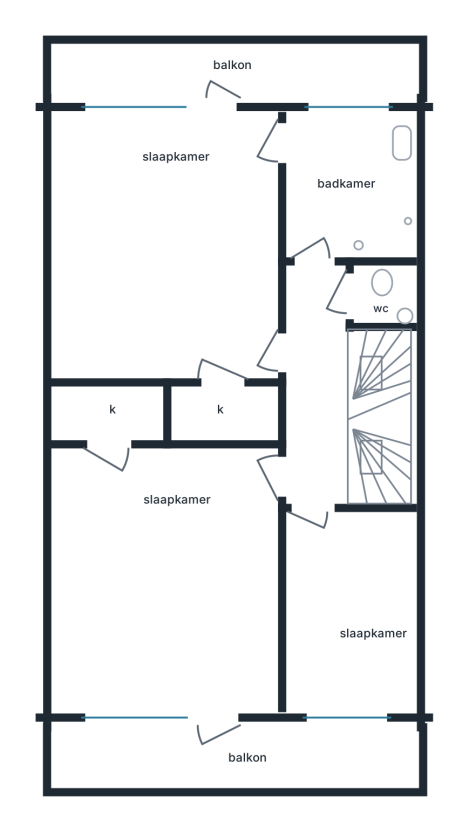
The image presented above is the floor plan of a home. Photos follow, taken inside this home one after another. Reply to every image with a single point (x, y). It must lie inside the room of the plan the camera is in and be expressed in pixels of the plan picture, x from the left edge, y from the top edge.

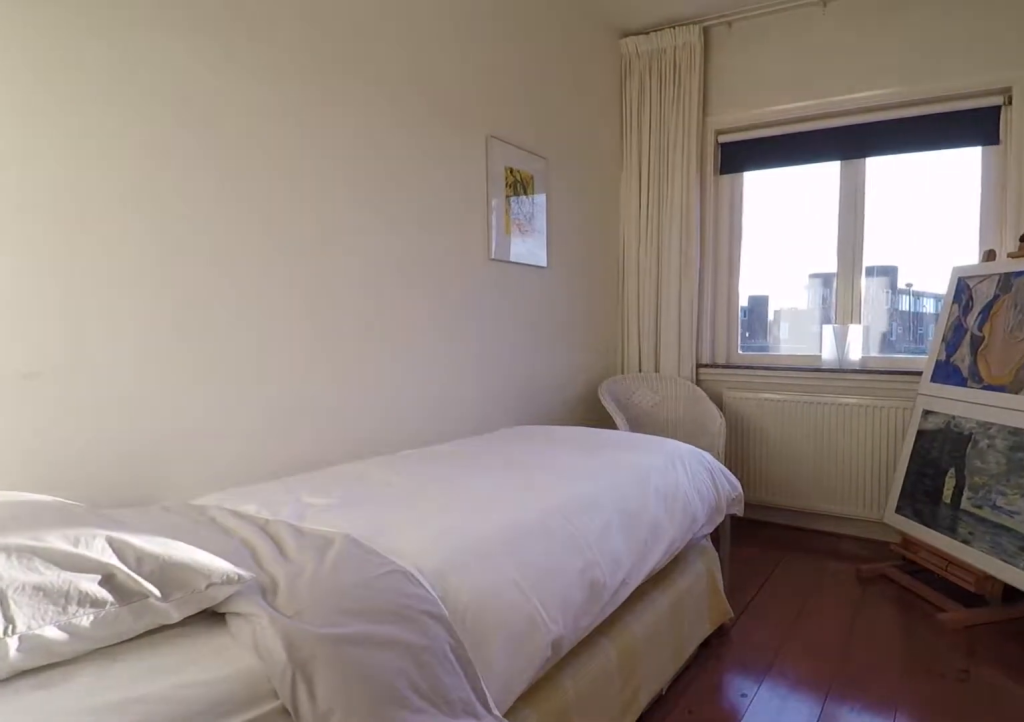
(347, 608)
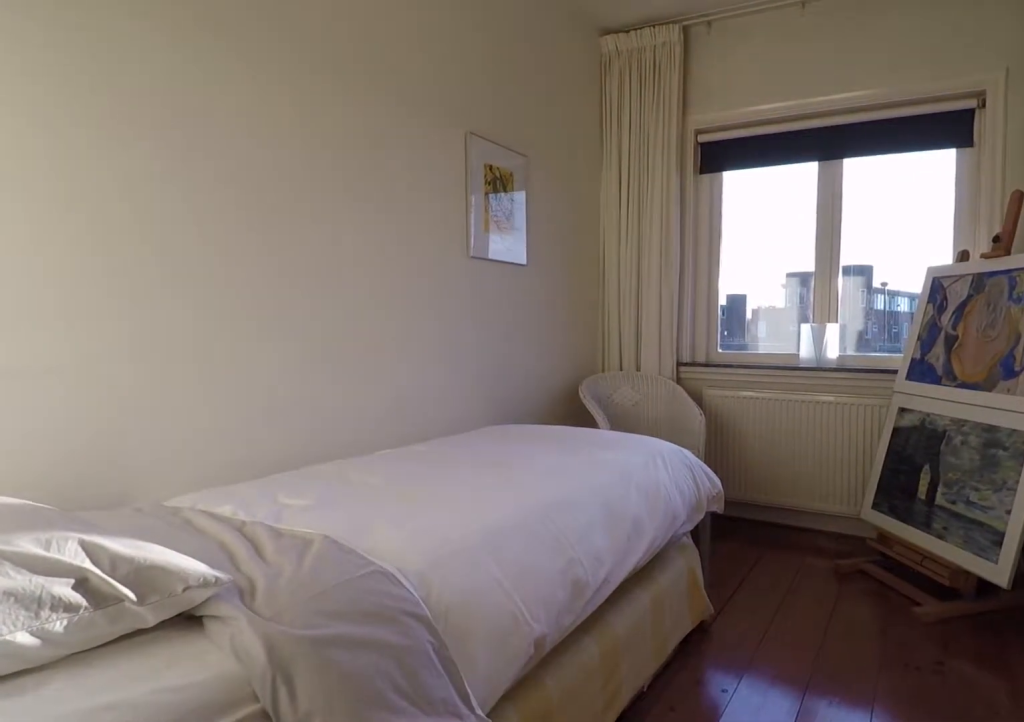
(347, 608)
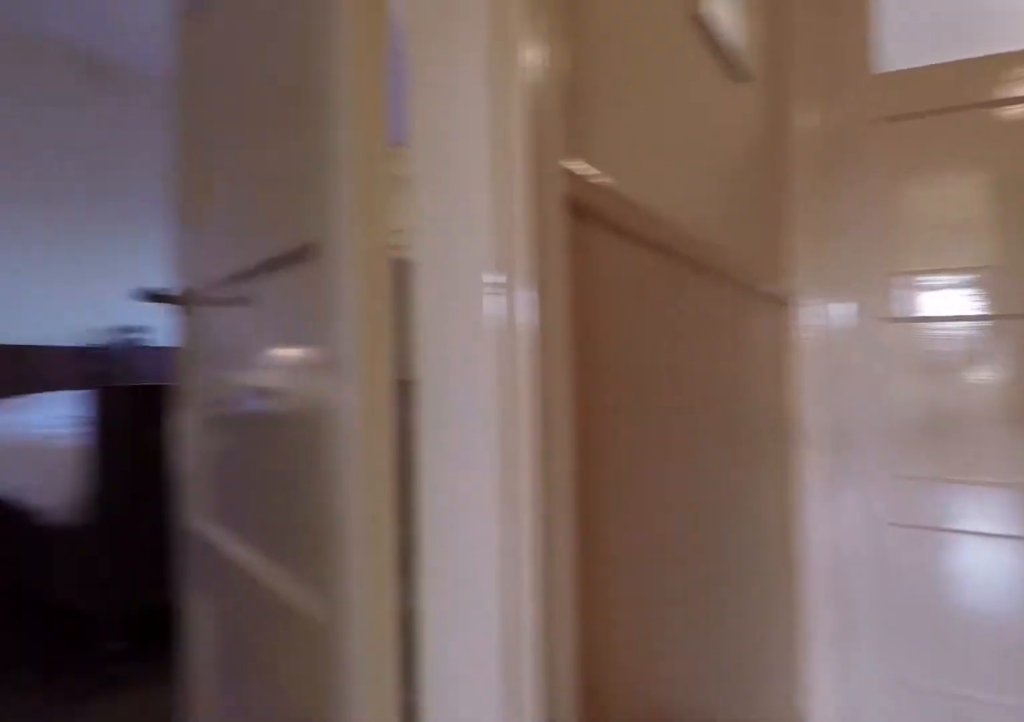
(317, 385)
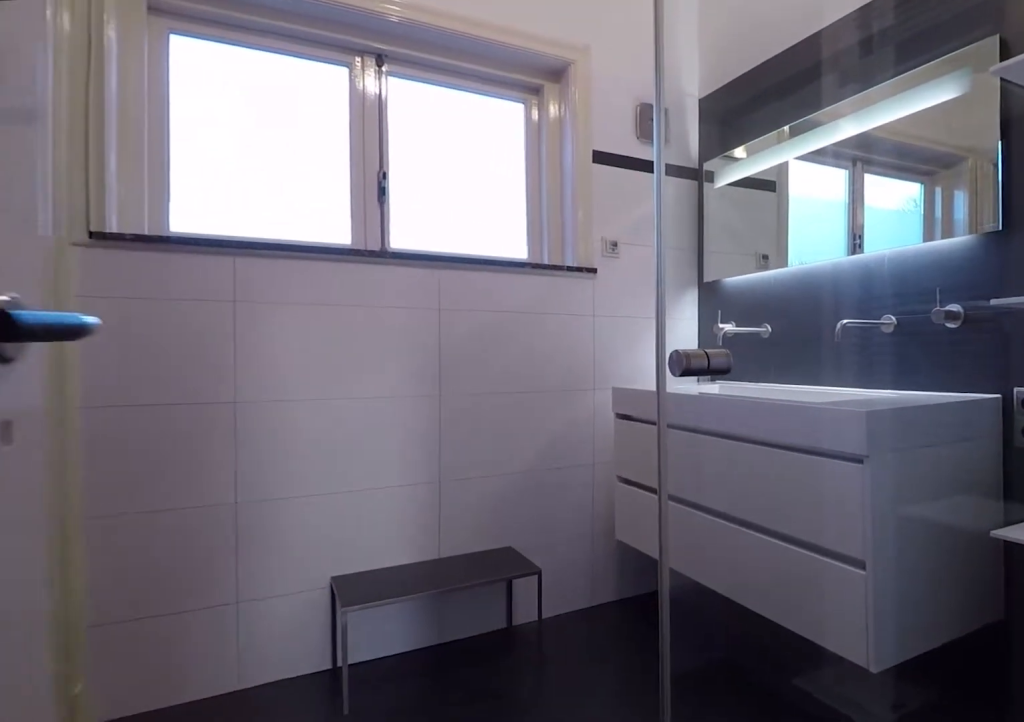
(349, 187)
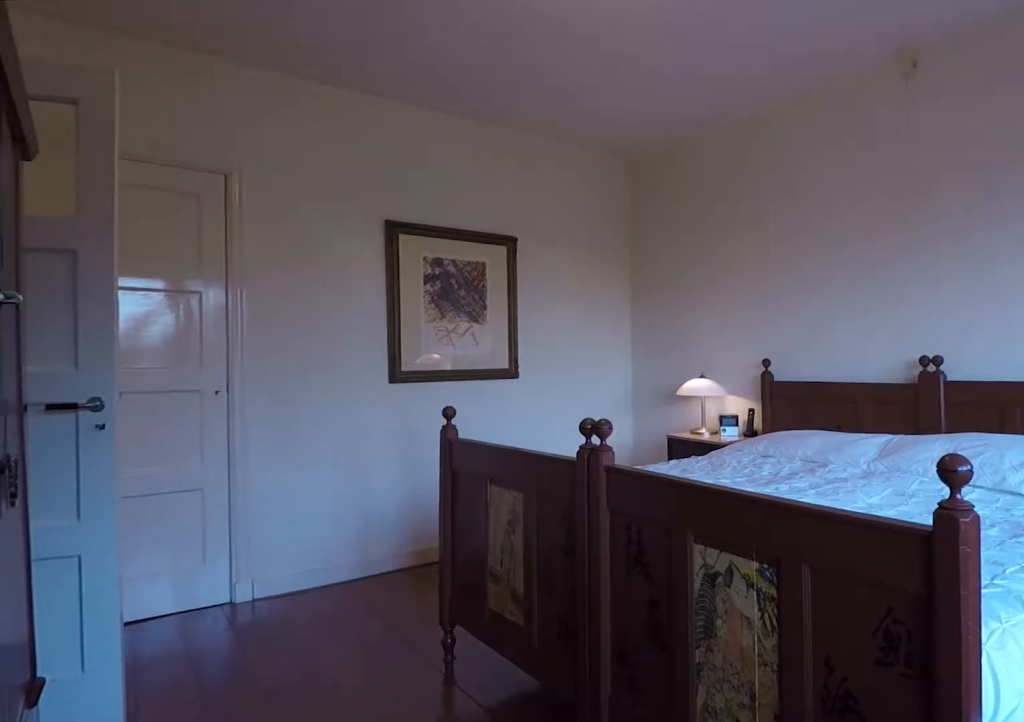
(167, 243)
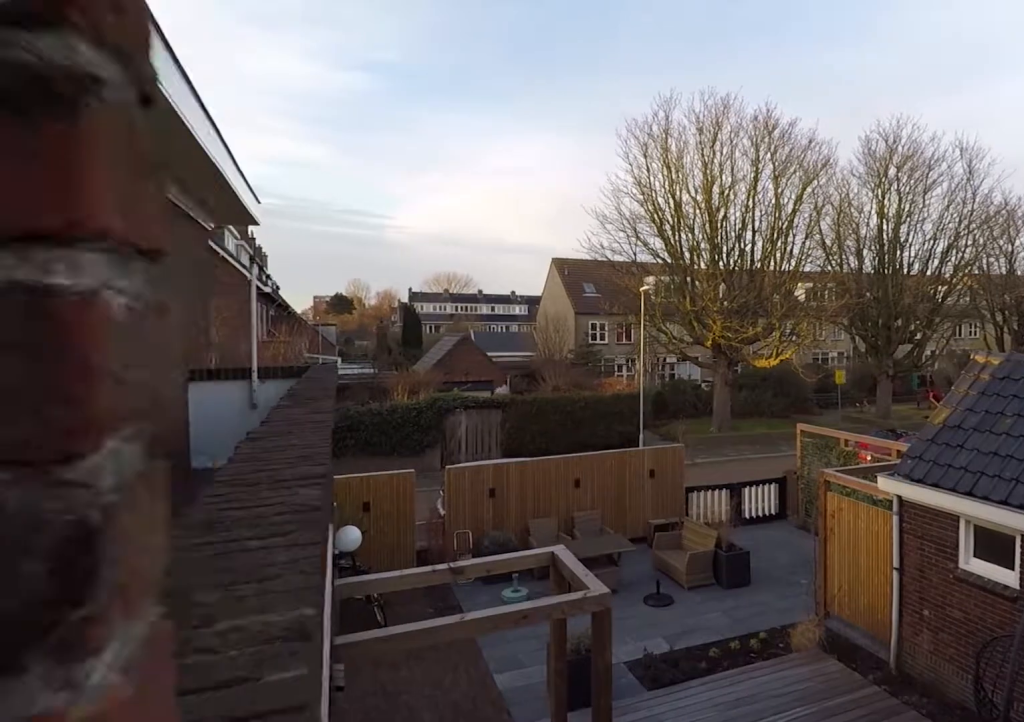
(230, 72)
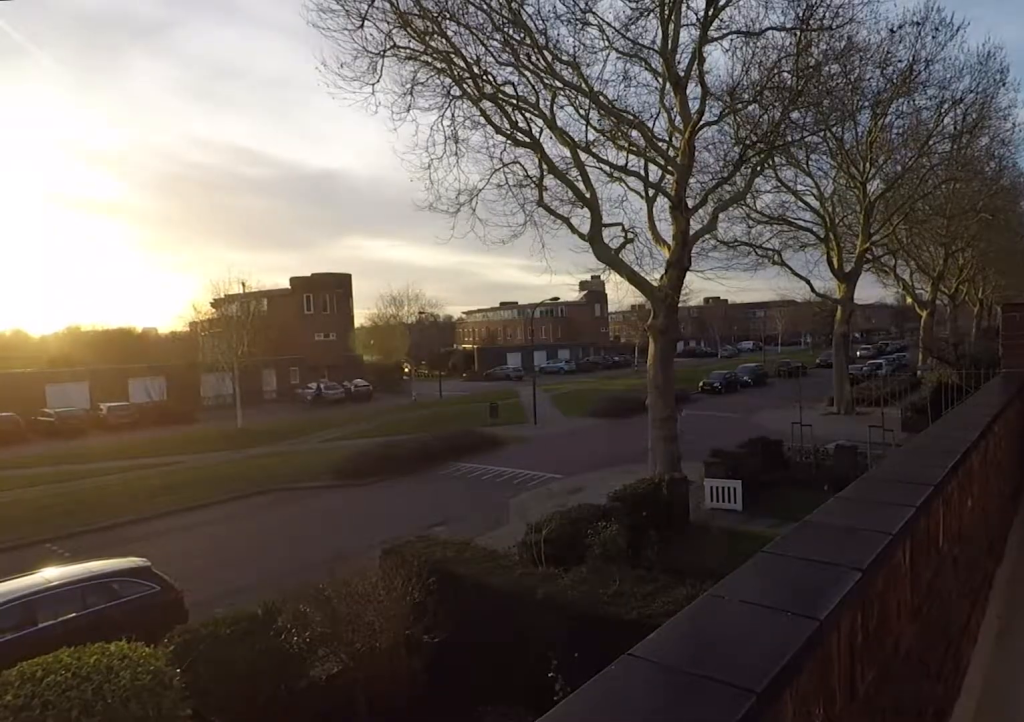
(231, 758)
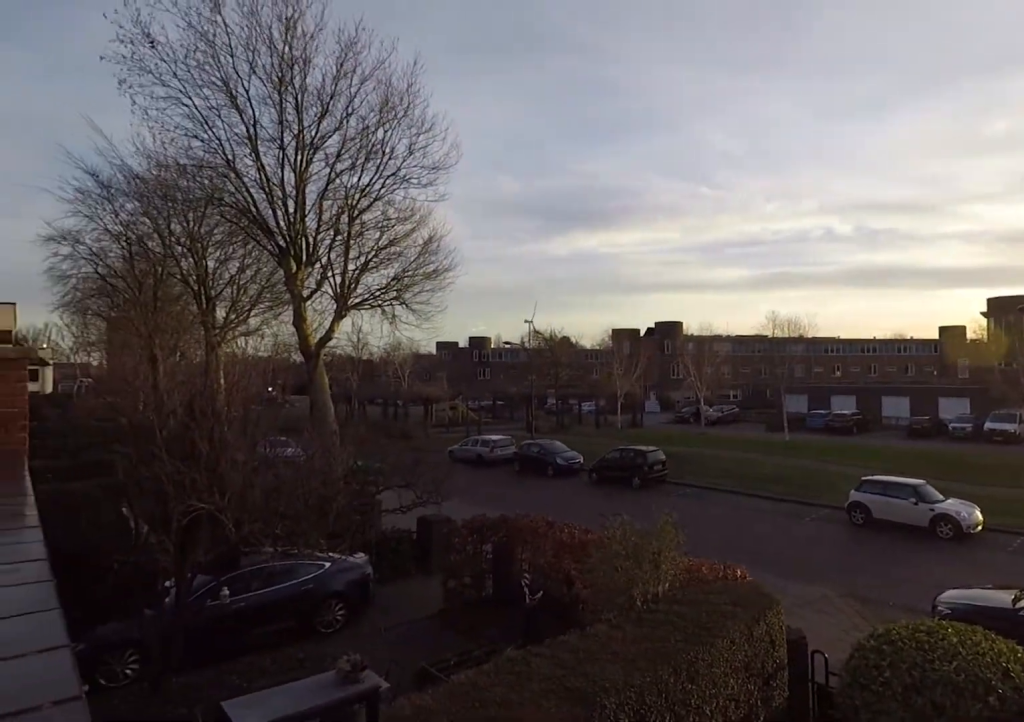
(231, 758)
